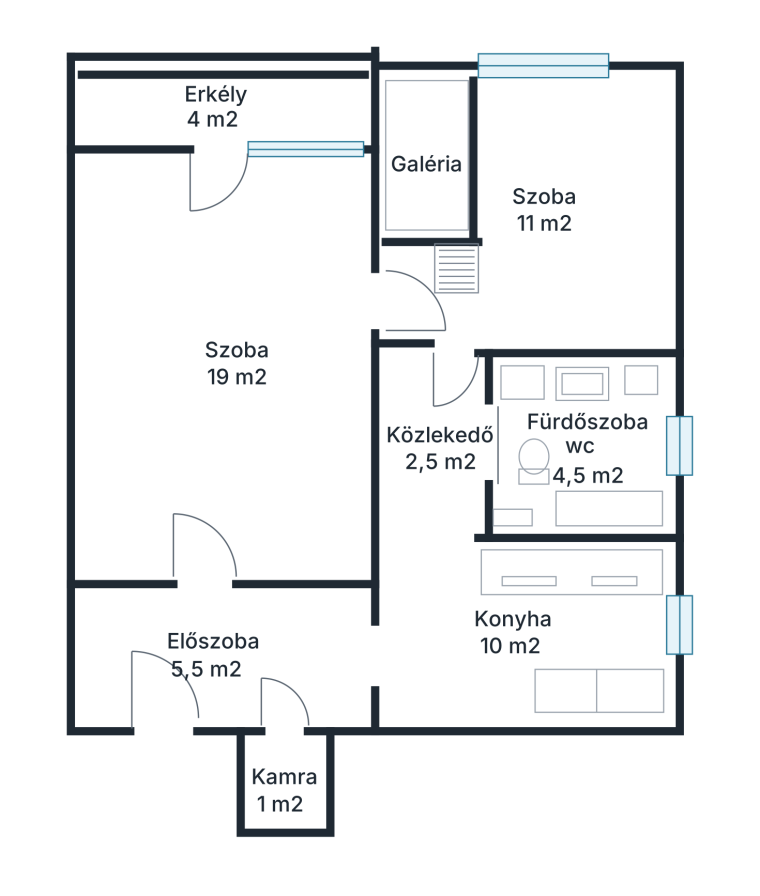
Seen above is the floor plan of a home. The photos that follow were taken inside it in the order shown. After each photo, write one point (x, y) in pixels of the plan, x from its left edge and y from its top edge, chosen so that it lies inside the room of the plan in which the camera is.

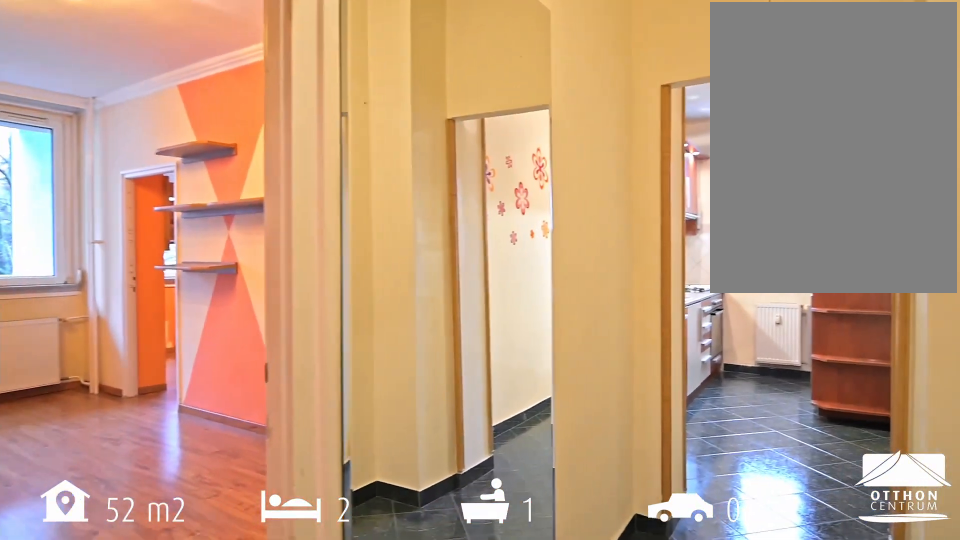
(205, 651)
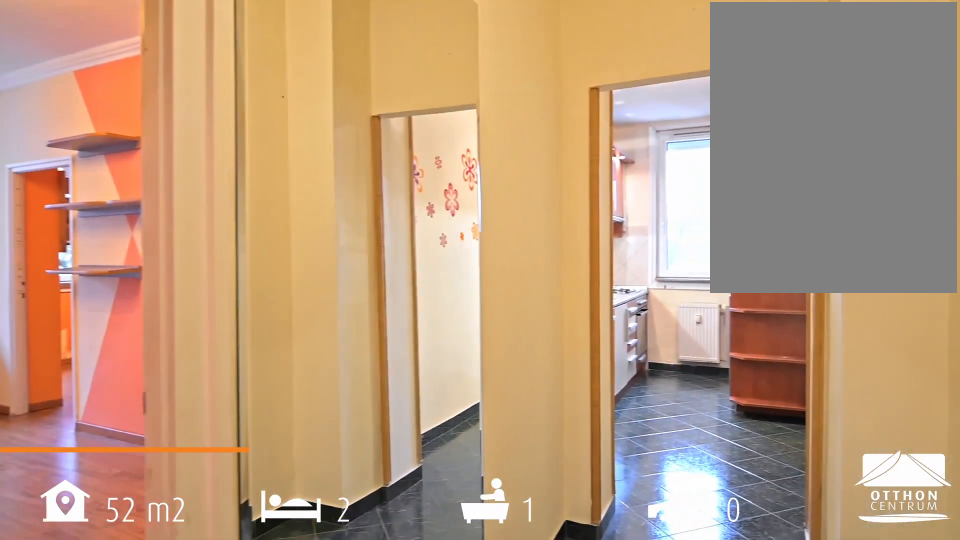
(108, 697)
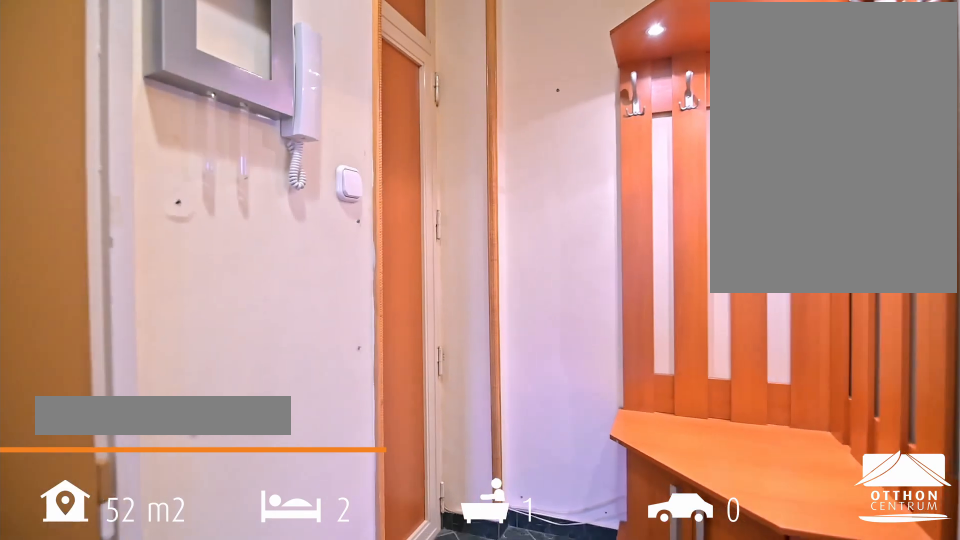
(205, 651)
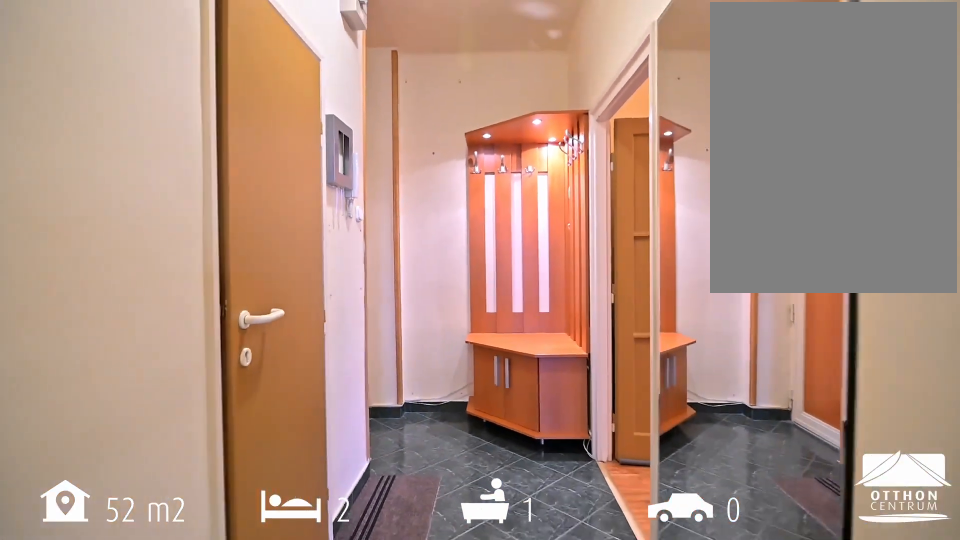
(205, 651)
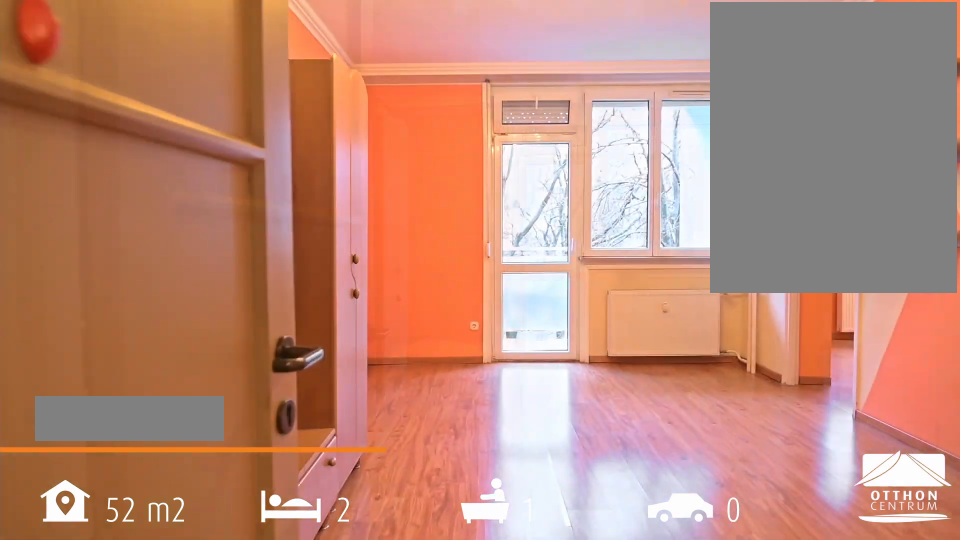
(236, 358)
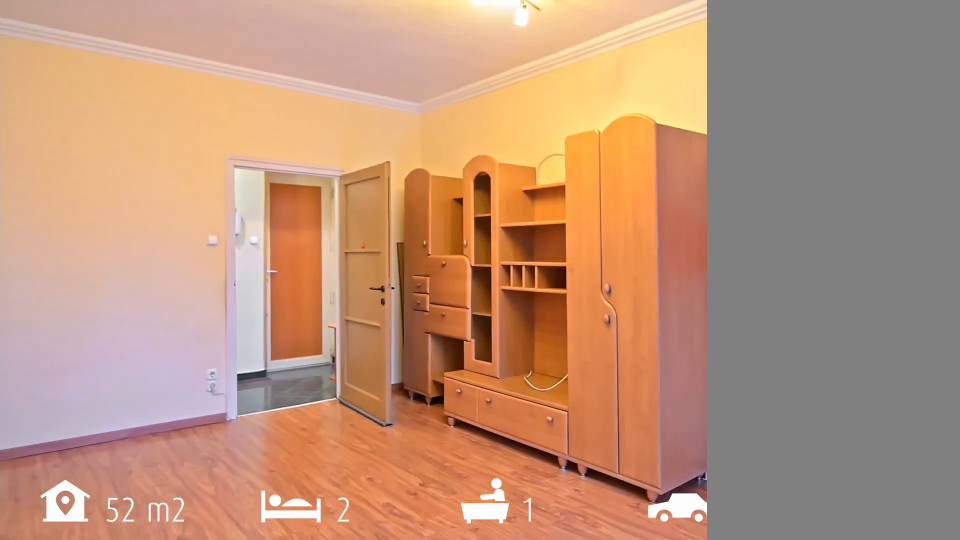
(236, 358)
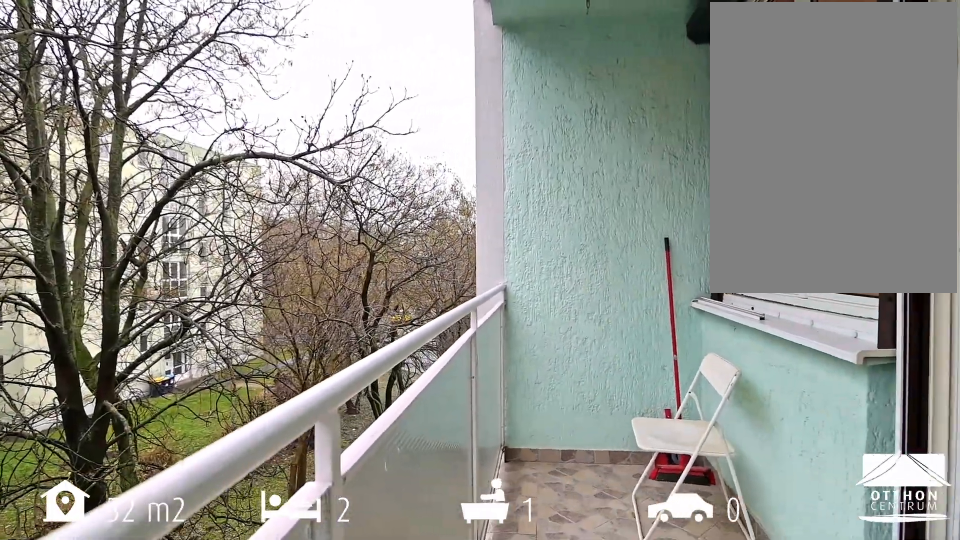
(220, 102)
